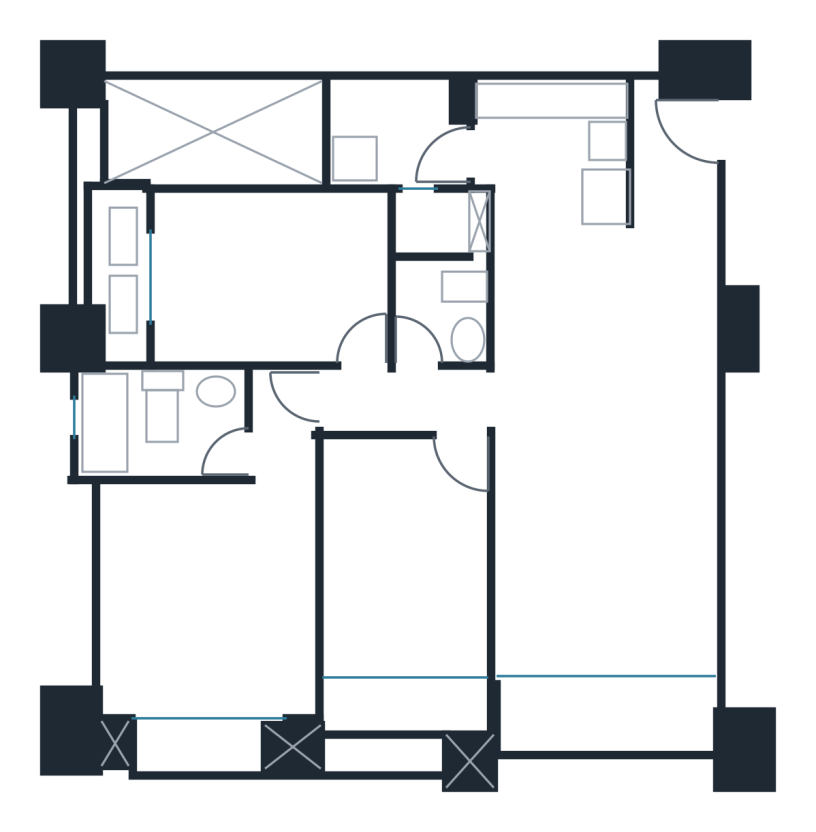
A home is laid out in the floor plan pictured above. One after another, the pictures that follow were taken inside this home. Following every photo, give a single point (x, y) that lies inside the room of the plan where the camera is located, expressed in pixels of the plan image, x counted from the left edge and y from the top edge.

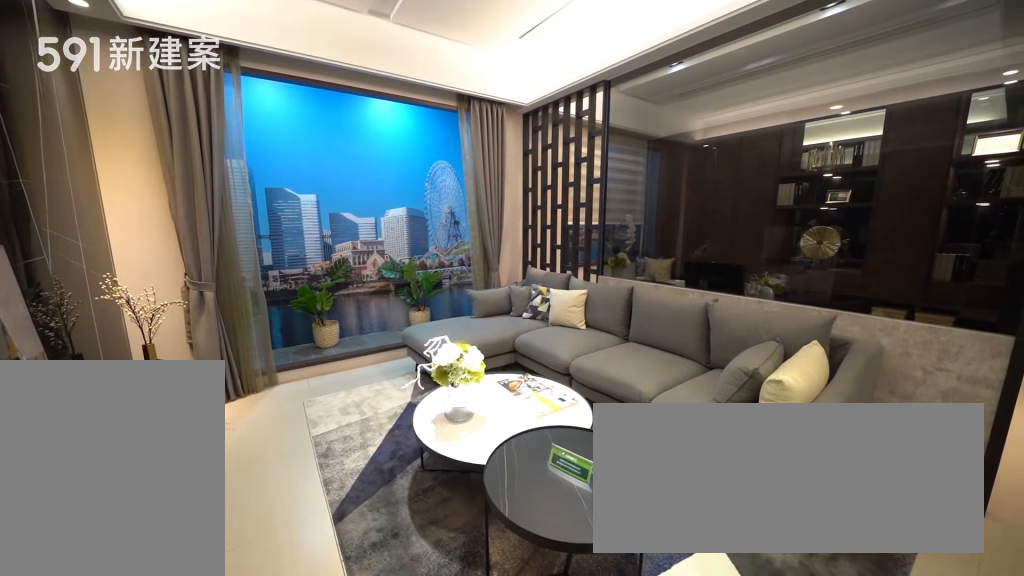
(603, 556)
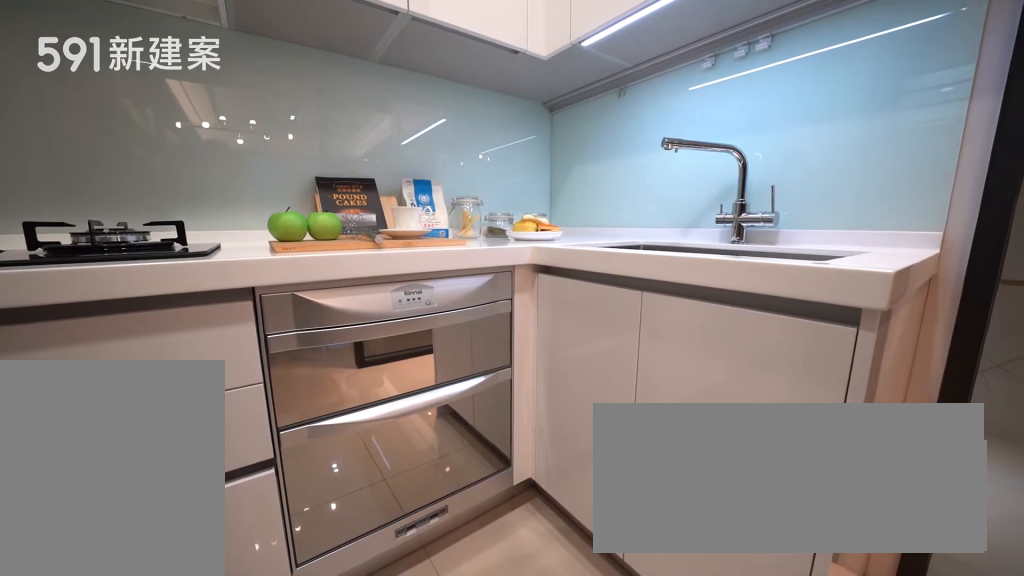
(554, 143)
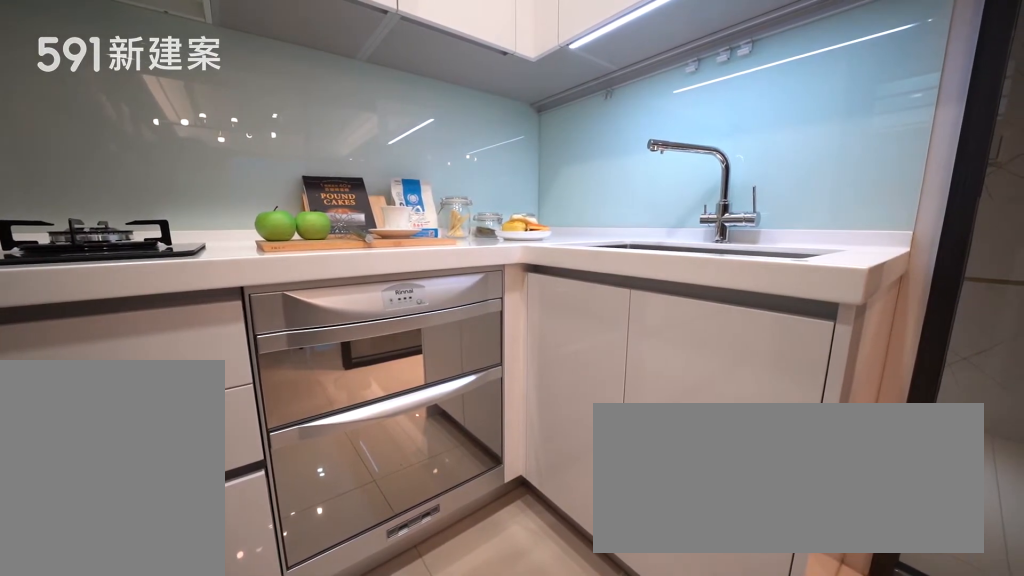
(554, 143)
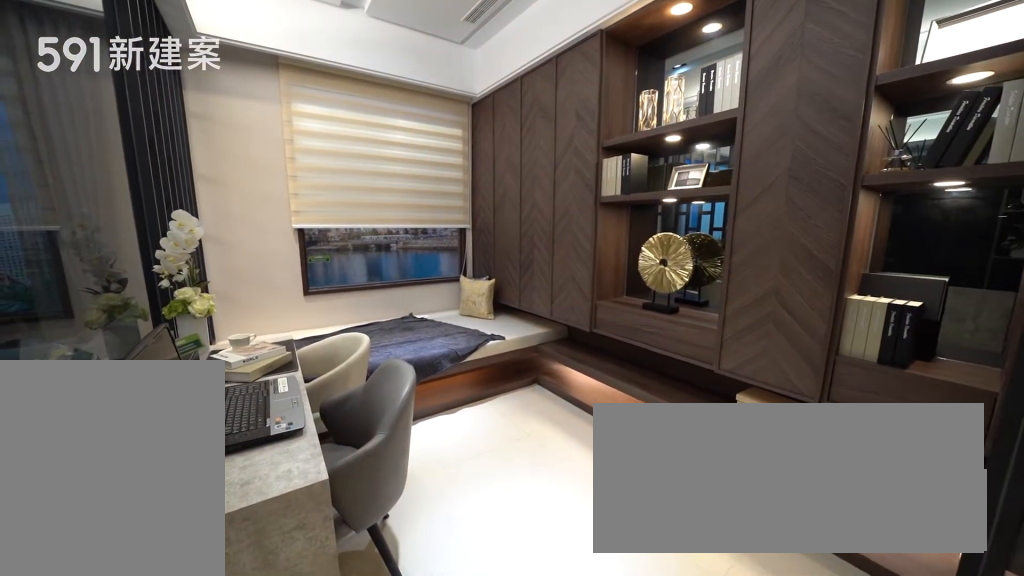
(406, 559)
